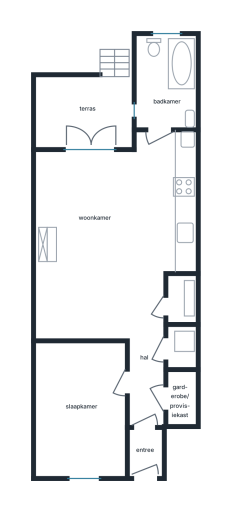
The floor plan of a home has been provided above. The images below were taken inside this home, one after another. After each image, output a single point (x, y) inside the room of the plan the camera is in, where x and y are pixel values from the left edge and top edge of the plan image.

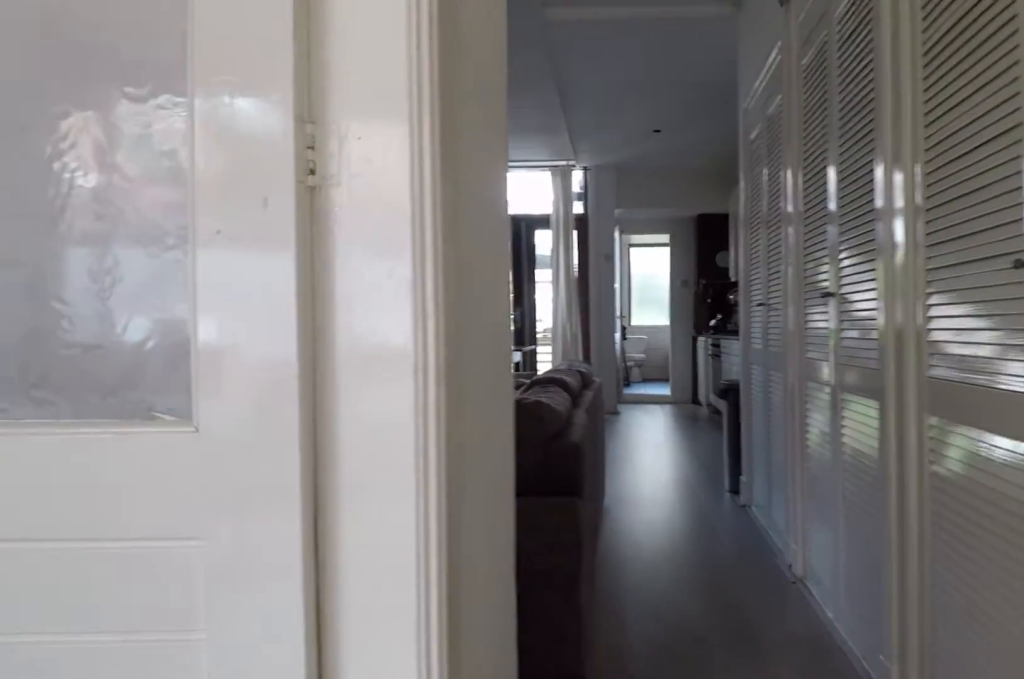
(146, 405)
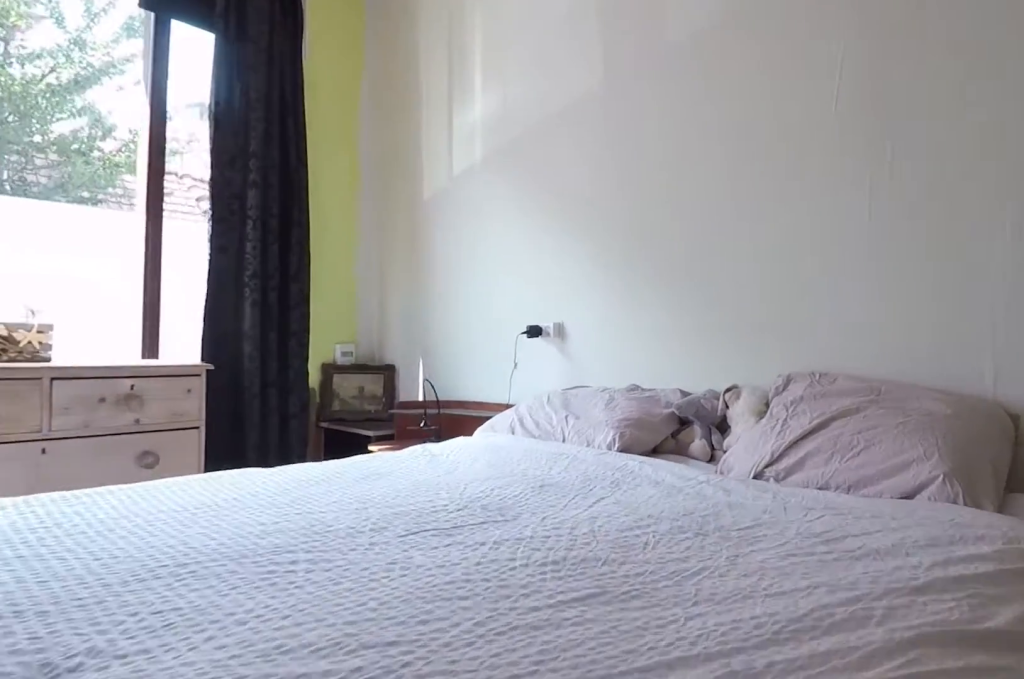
(81, 408)
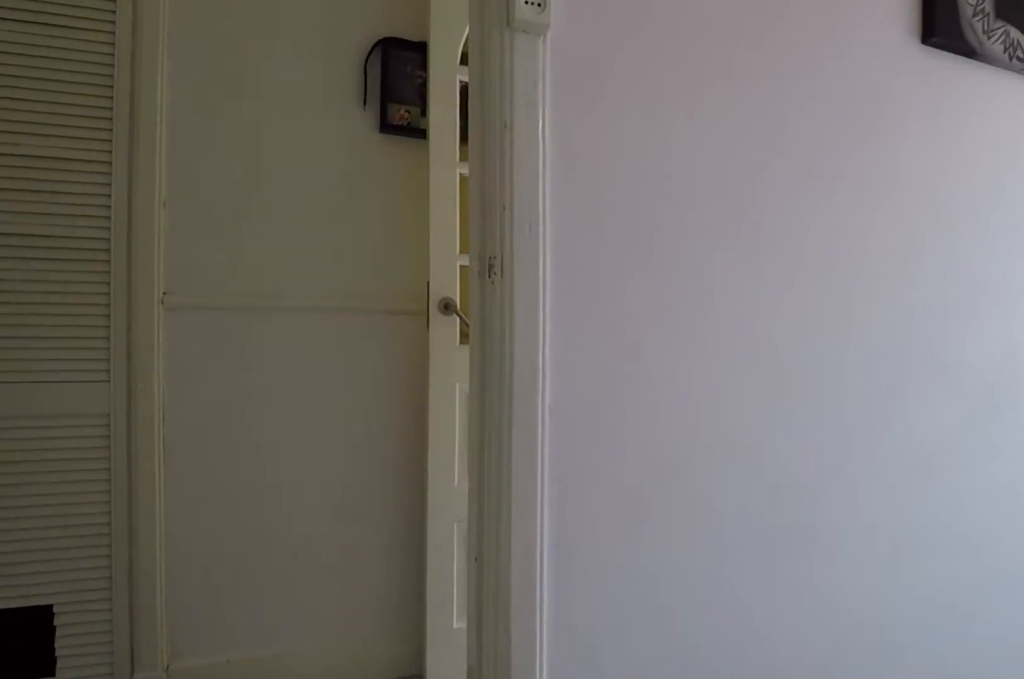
(81, 408)
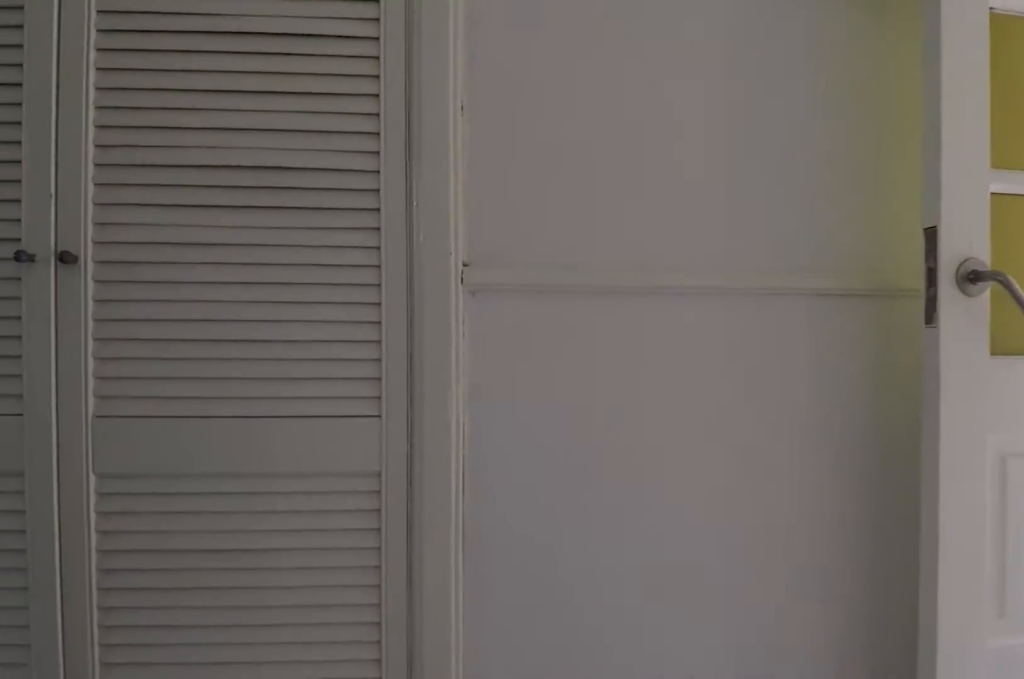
(146, 406)
